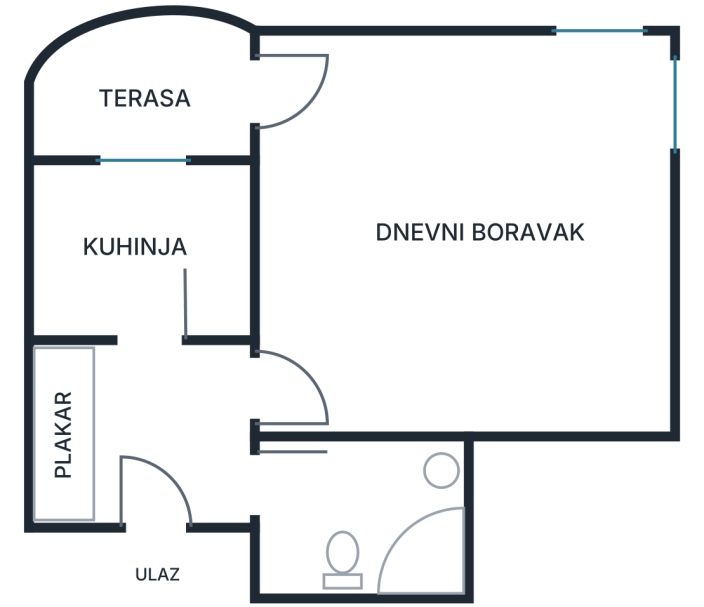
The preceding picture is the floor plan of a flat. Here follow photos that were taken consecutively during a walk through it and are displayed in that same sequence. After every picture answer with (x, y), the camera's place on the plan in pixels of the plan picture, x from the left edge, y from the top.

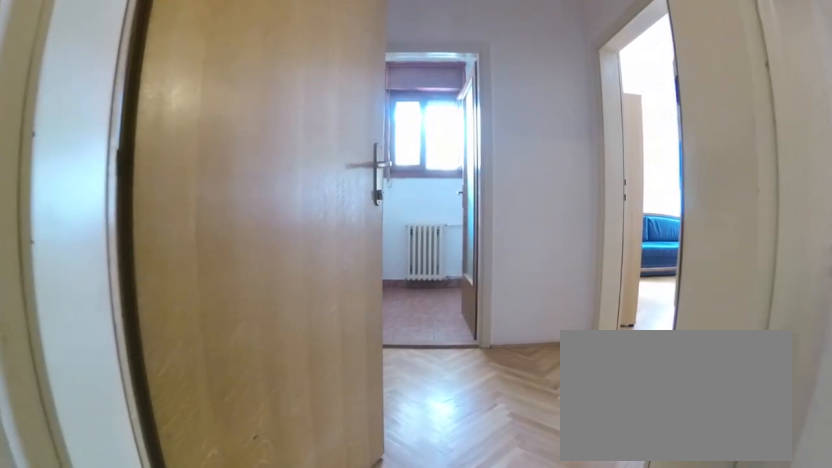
(159, 545)
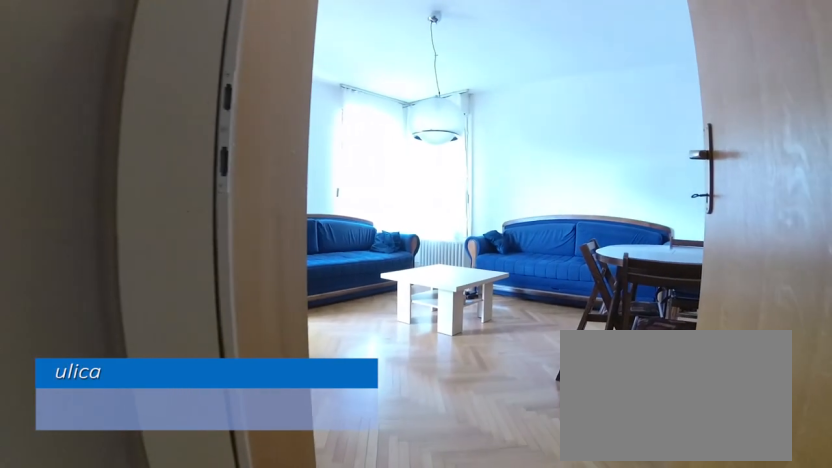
(223, 427)
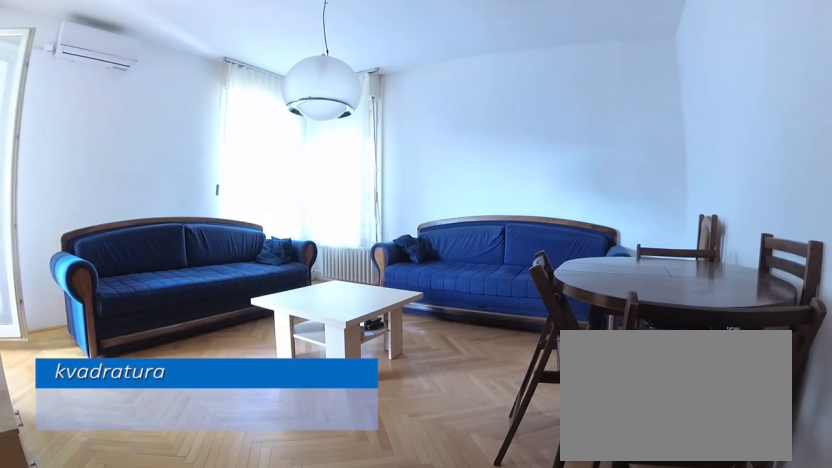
(322, 373)
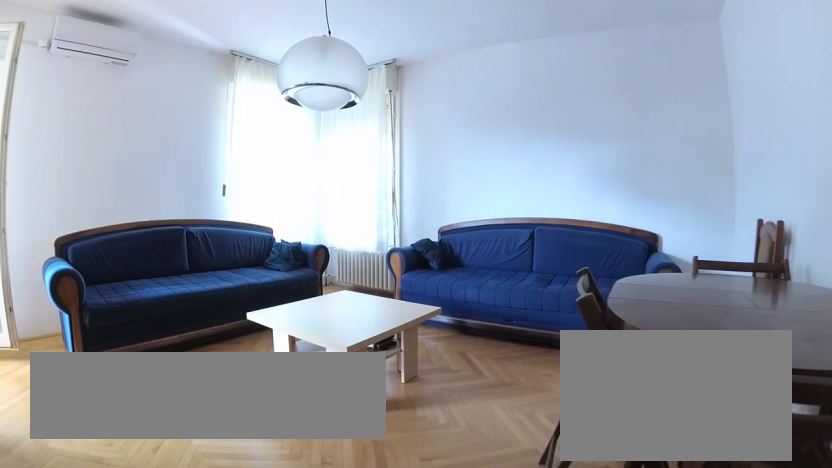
(328, 380)
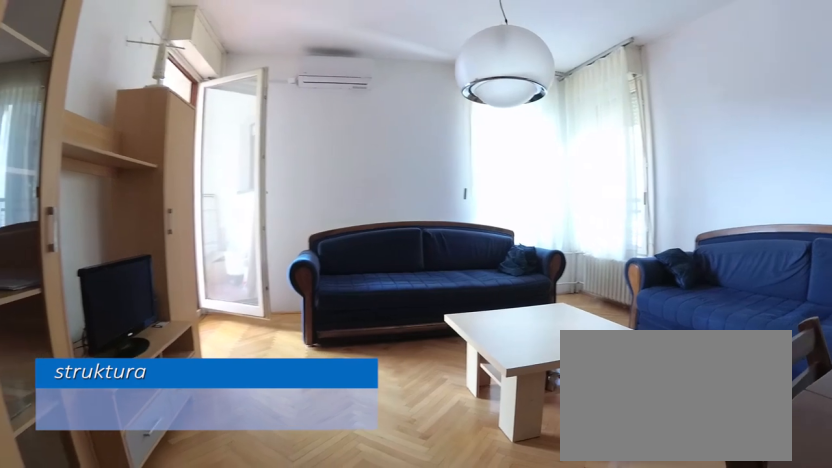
(342, 387)
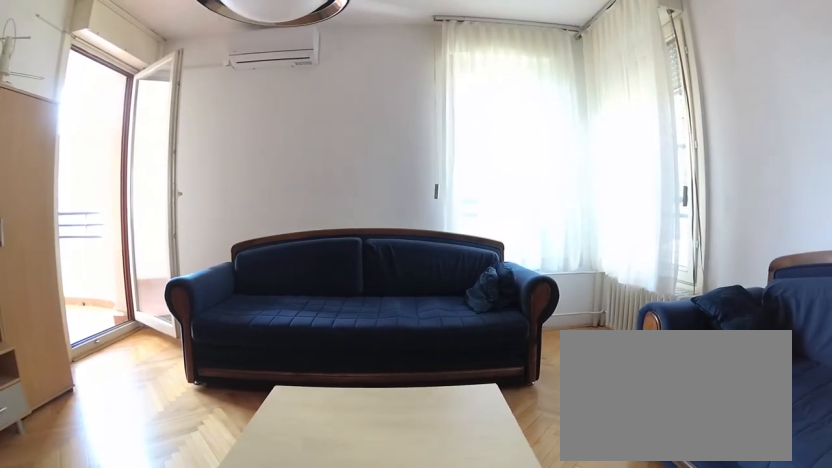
(397, 357)
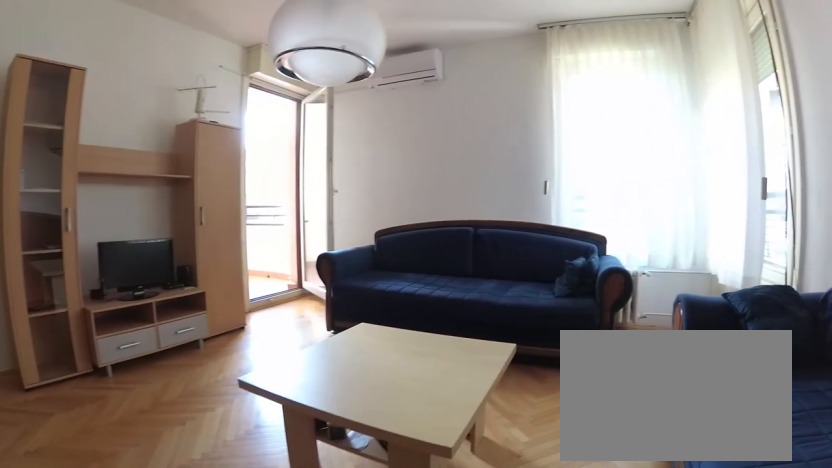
(477, 383)
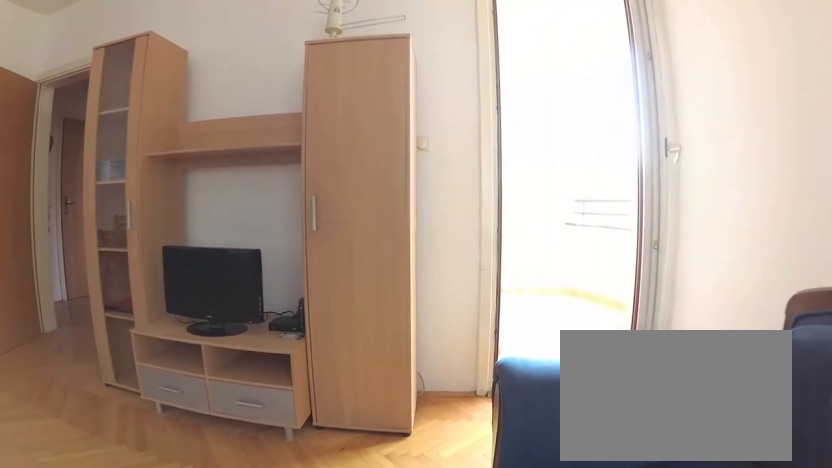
(517, 101)
